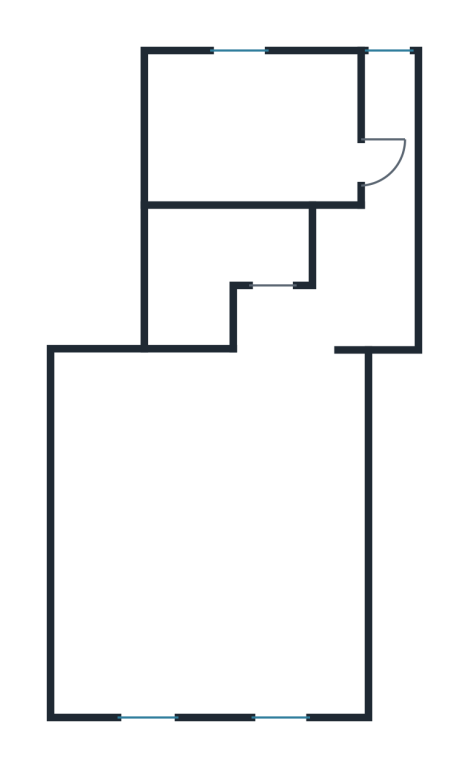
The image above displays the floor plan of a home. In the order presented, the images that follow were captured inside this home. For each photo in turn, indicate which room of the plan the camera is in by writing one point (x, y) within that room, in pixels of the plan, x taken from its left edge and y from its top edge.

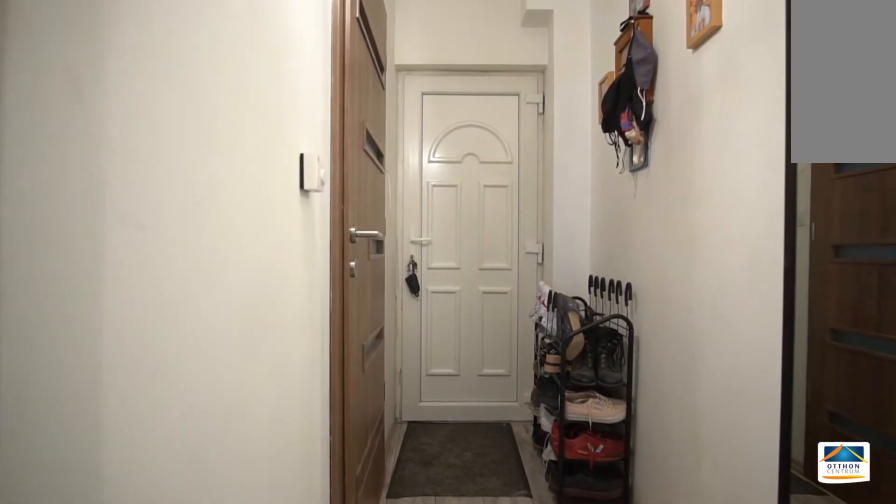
(387, 223)
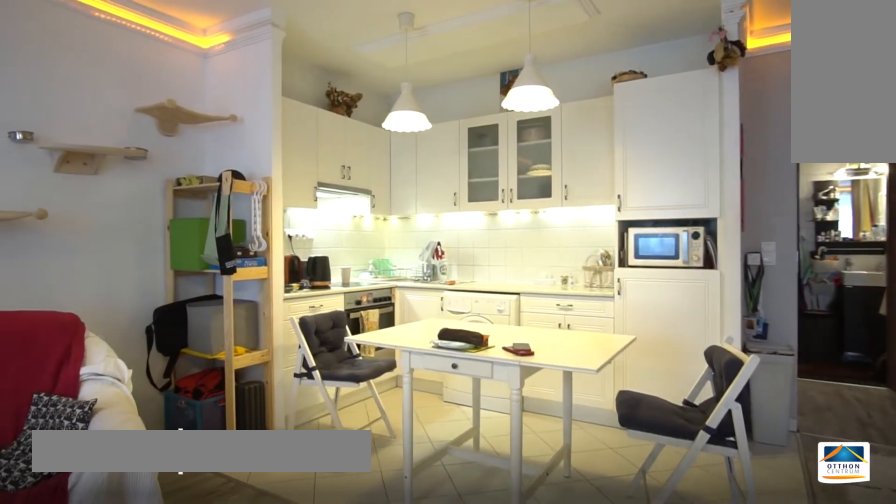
(218, 537)
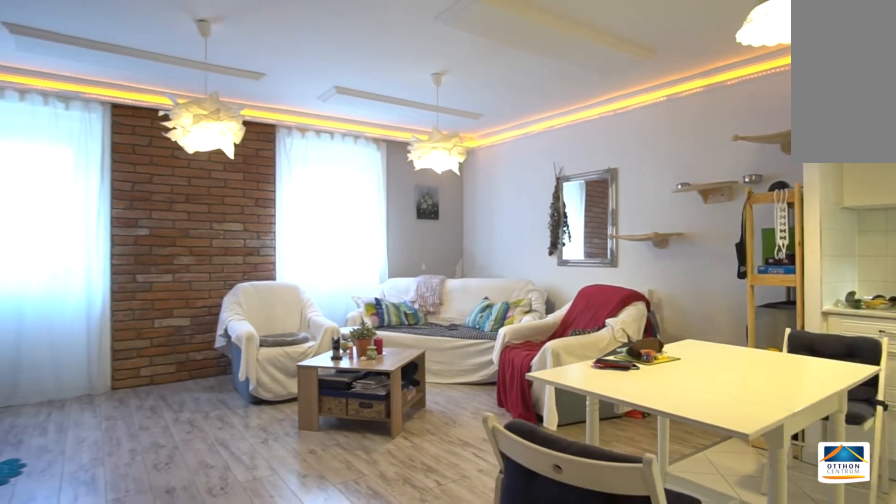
(218, 536)
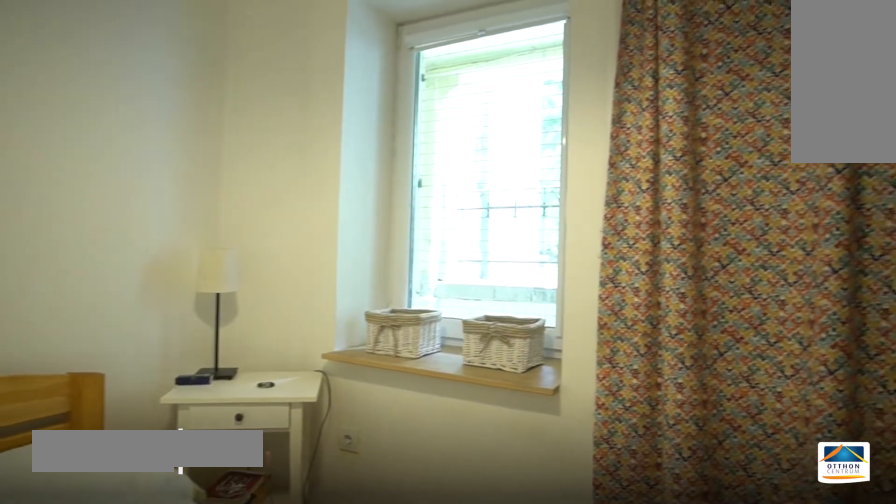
(240, 118)
